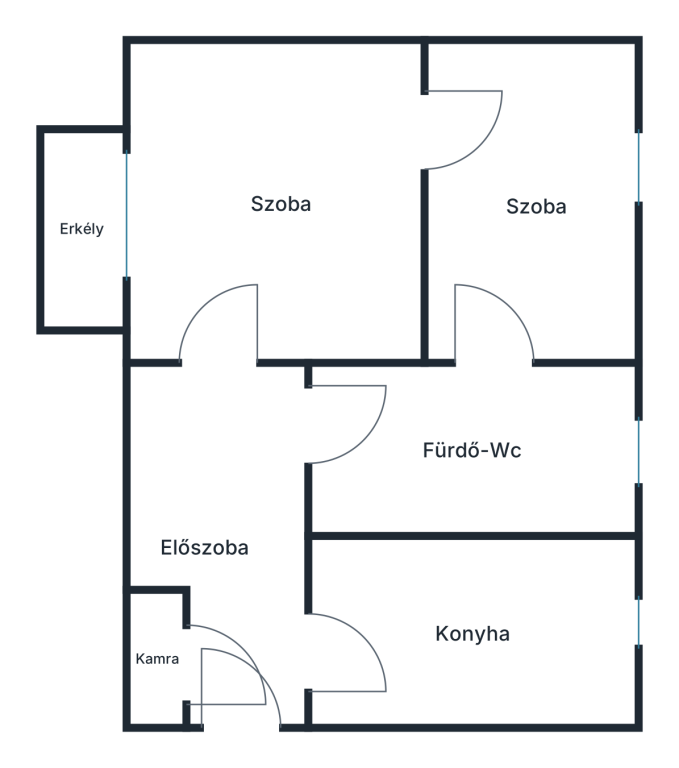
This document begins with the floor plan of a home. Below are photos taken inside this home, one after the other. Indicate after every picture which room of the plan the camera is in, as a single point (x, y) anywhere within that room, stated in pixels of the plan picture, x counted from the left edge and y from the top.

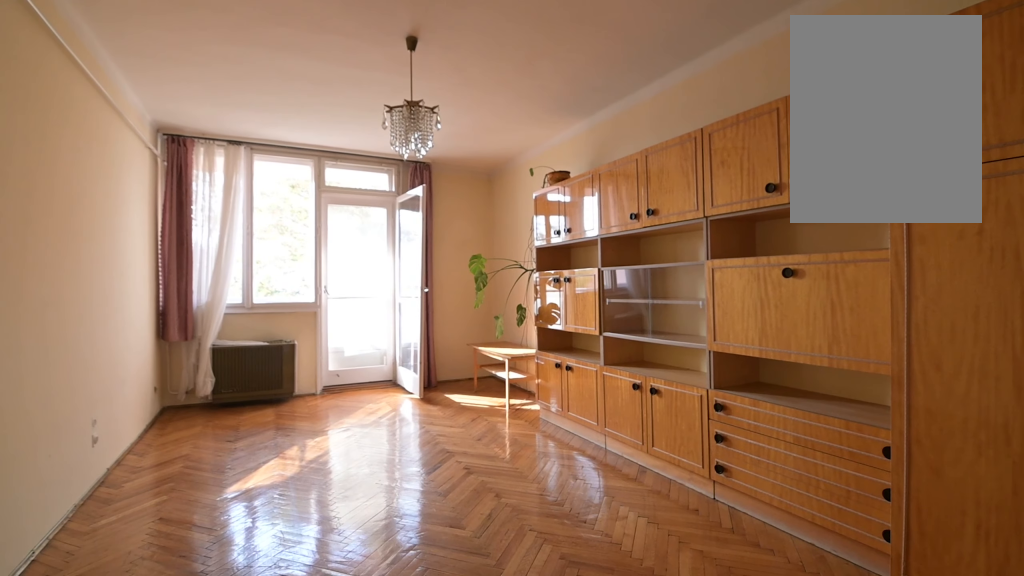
(310, 158)
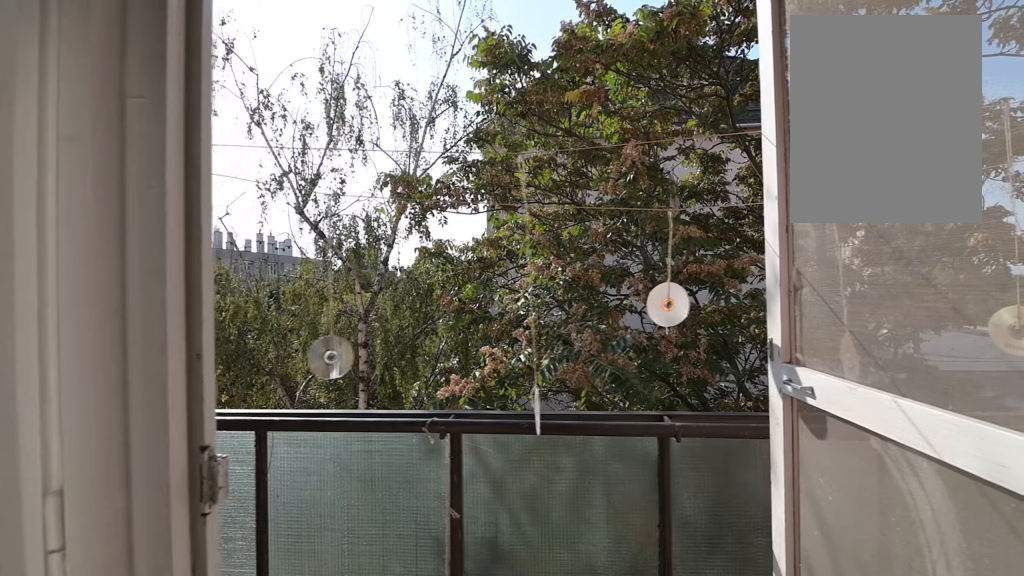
(70, 232)
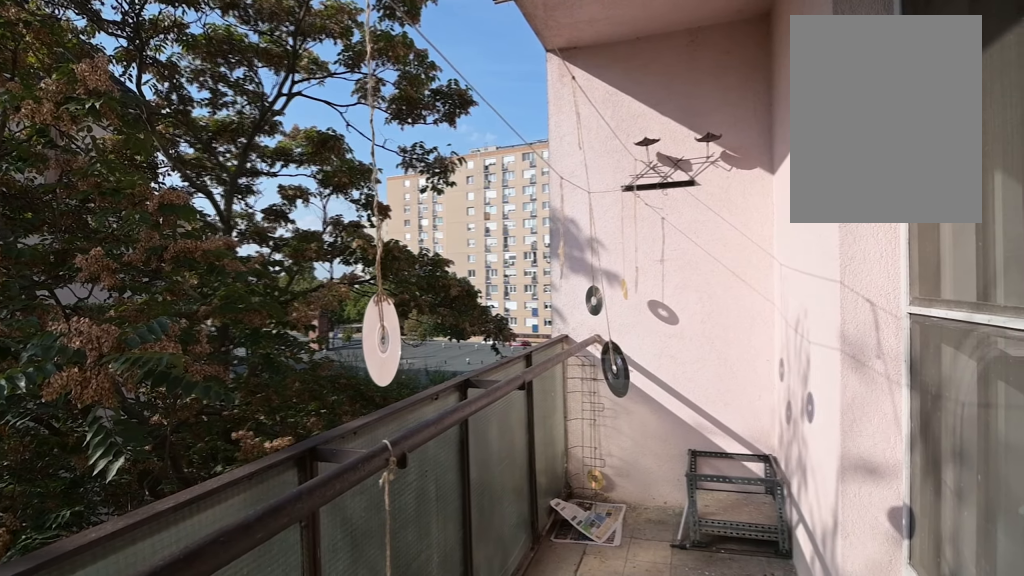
(70, 232)
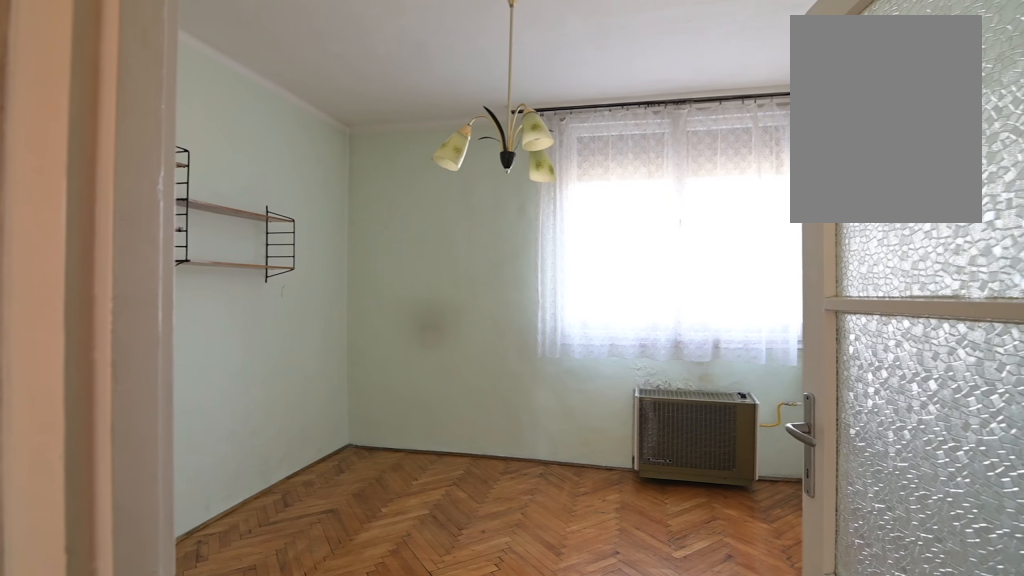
(540, 202)
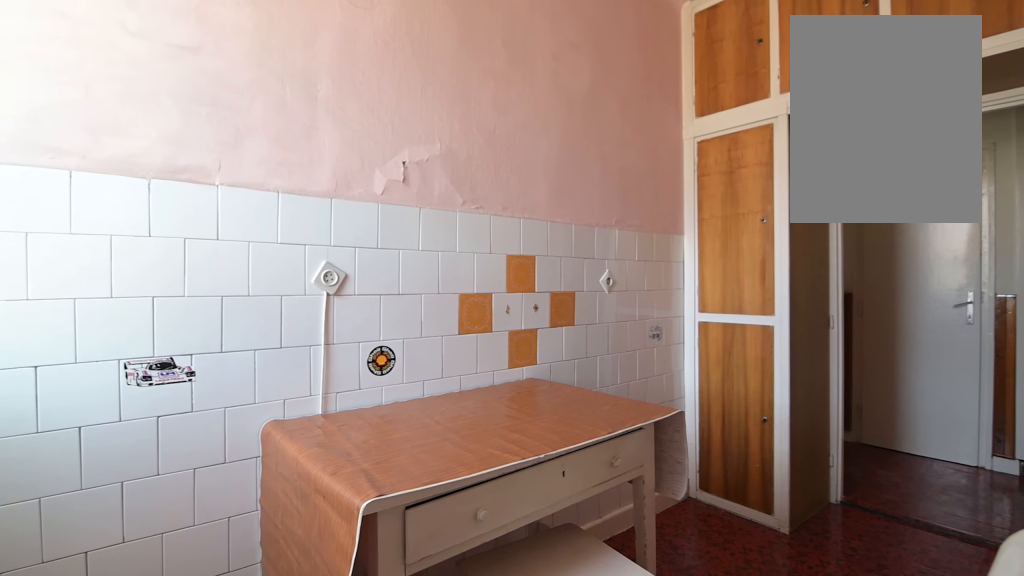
(486, 634)
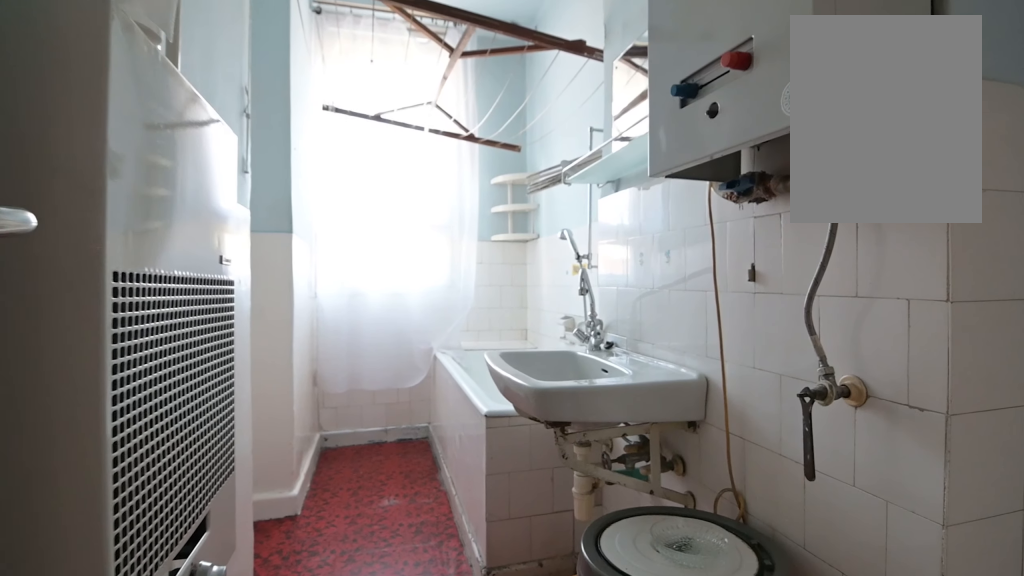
(490, 445)
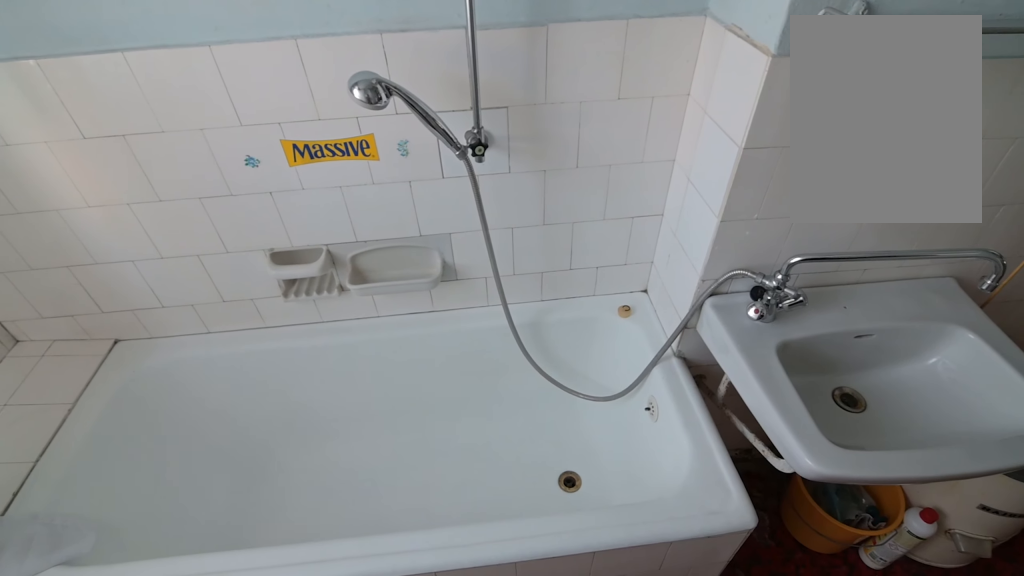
(490, 445)
